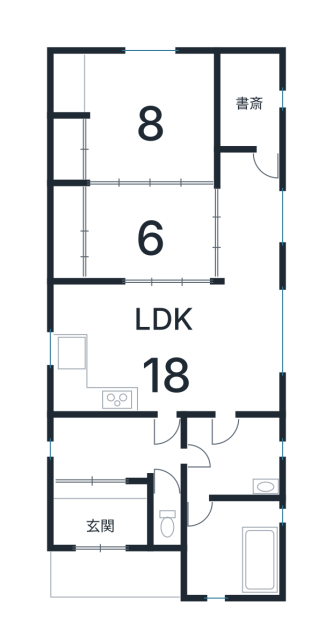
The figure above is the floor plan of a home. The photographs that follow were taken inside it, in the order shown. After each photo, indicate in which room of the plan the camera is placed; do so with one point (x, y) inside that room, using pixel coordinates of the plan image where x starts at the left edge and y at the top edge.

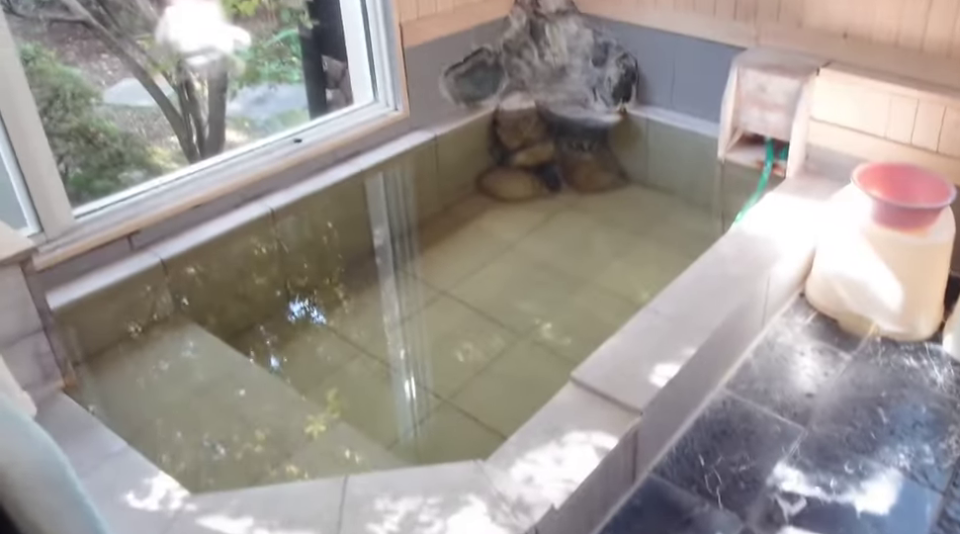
(237, 542)
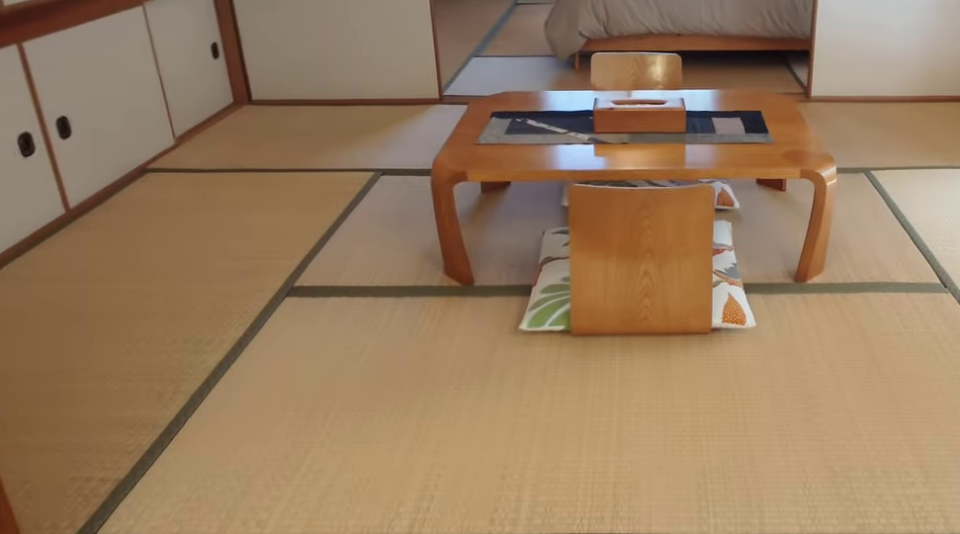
(151, 235)
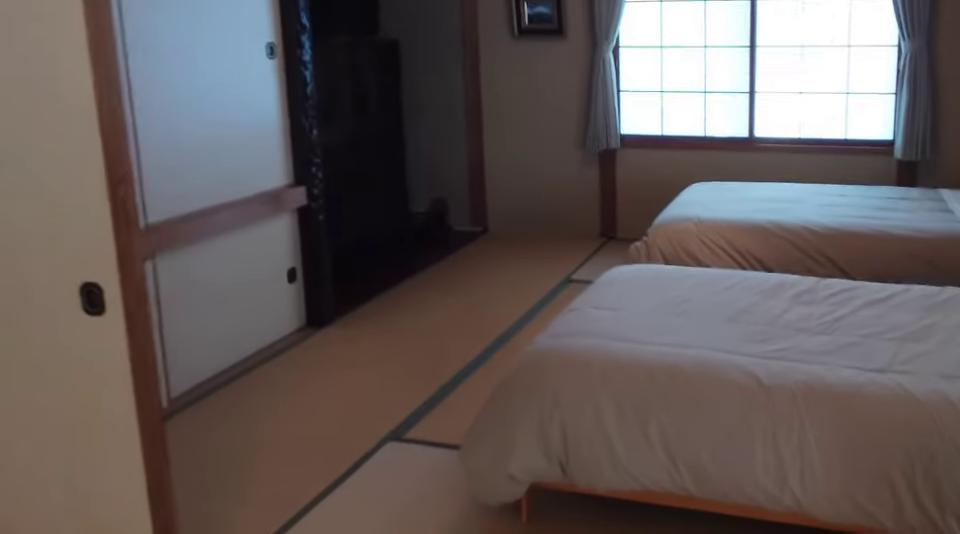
(152, 120)
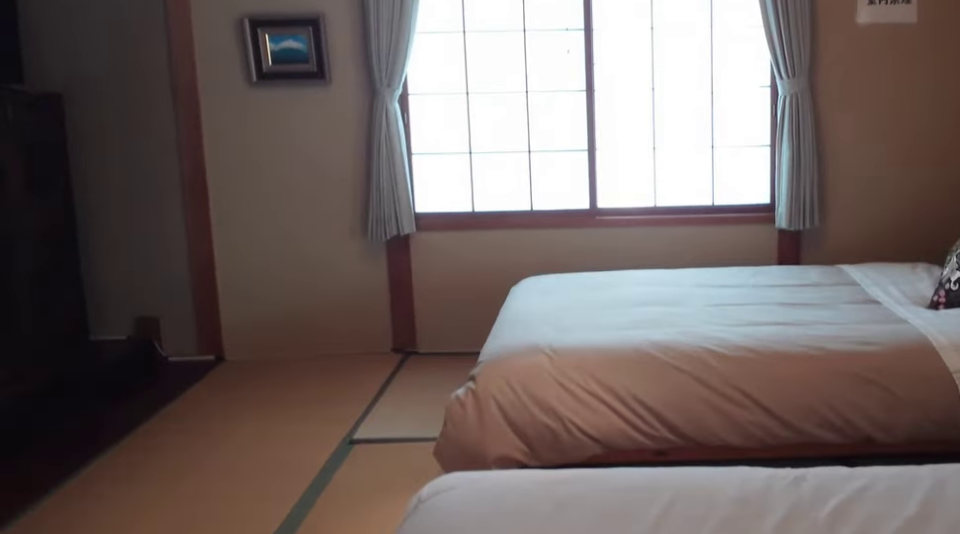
(152, 120)
